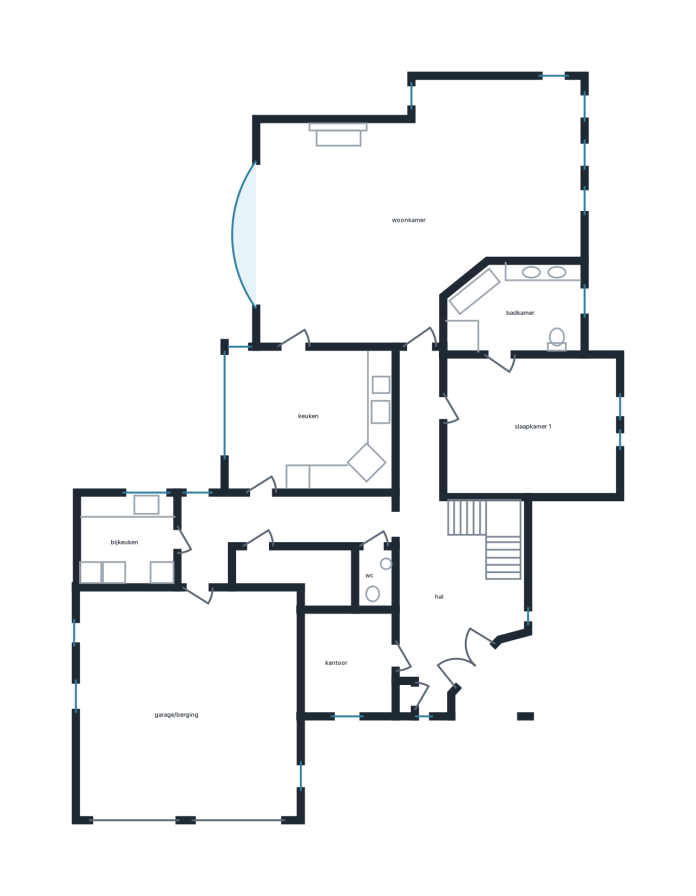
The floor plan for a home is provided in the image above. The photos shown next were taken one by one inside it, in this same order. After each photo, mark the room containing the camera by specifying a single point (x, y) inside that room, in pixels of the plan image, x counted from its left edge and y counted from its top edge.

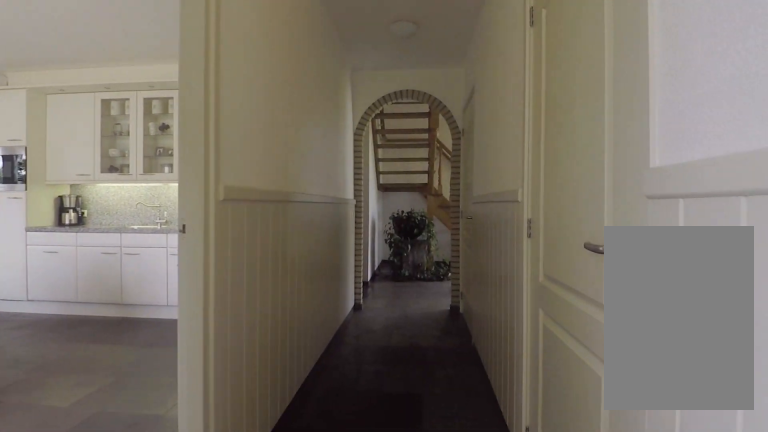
(270, 527)
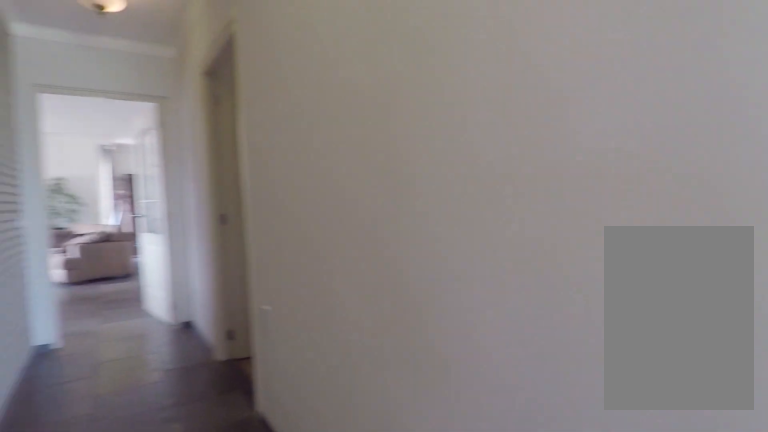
(439, 554)
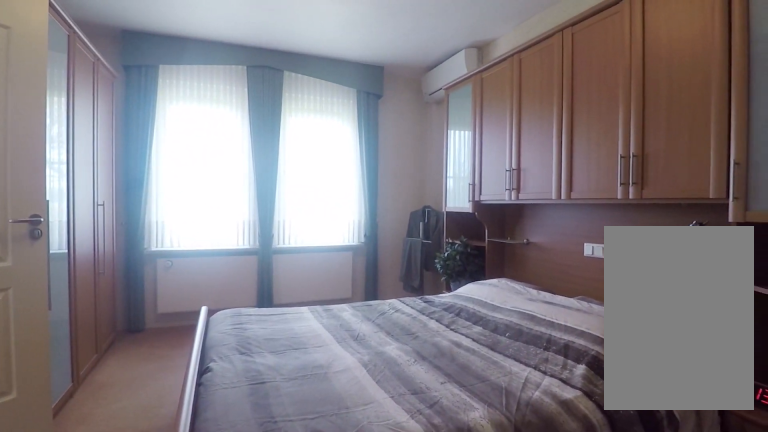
(529, 425)
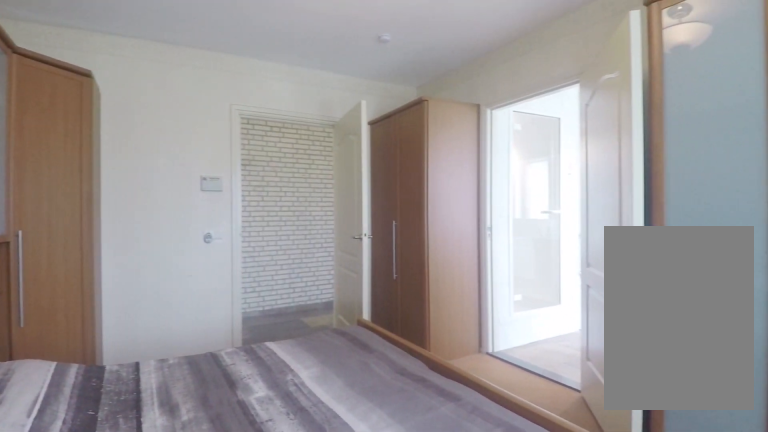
(529, 425)
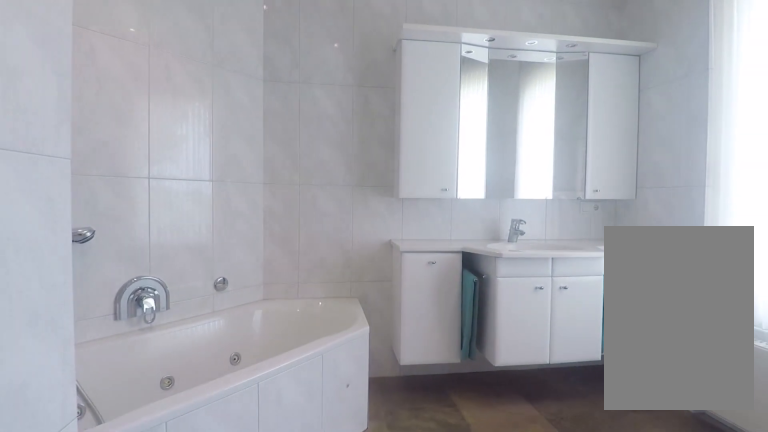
(516, 309)
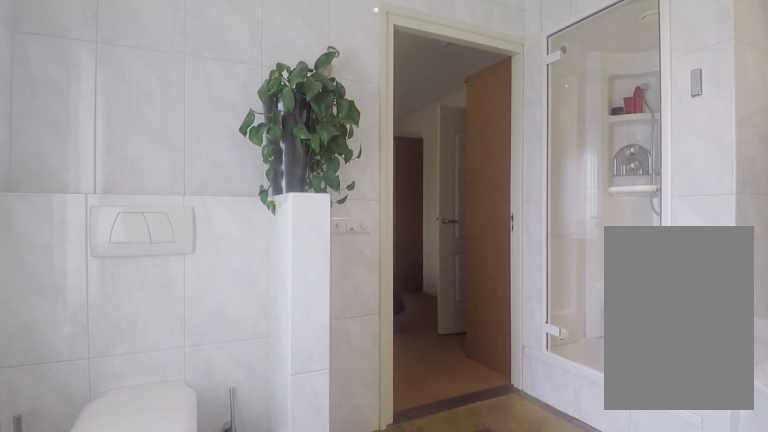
(516, 309)
